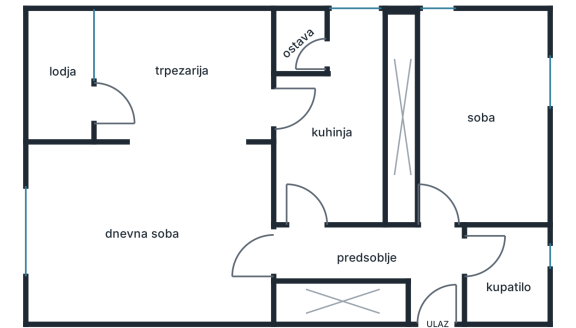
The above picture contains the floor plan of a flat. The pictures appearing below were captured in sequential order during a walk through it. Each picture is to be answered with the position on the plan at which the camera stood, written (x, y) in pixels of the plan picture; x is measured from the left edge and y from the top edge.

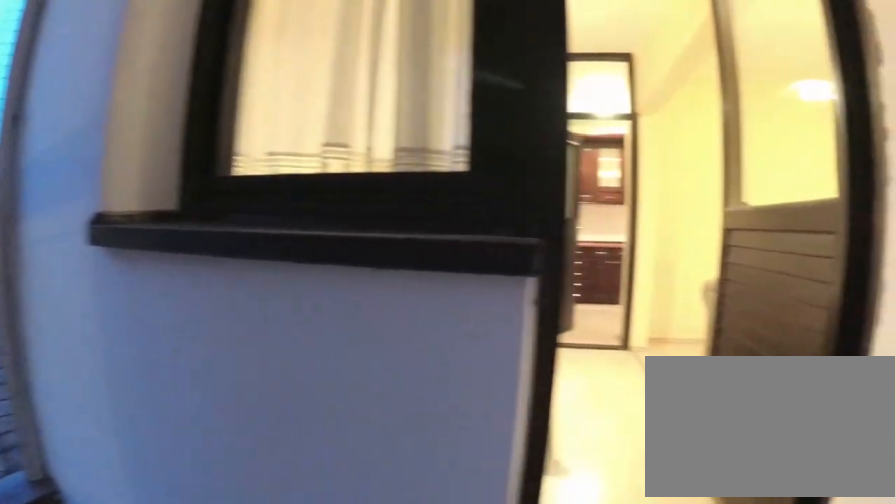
(51, 111)
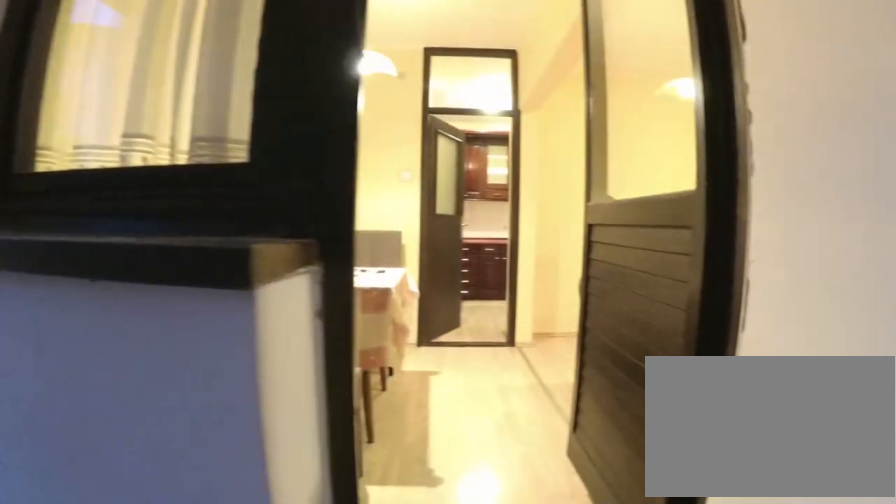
(48, 108)
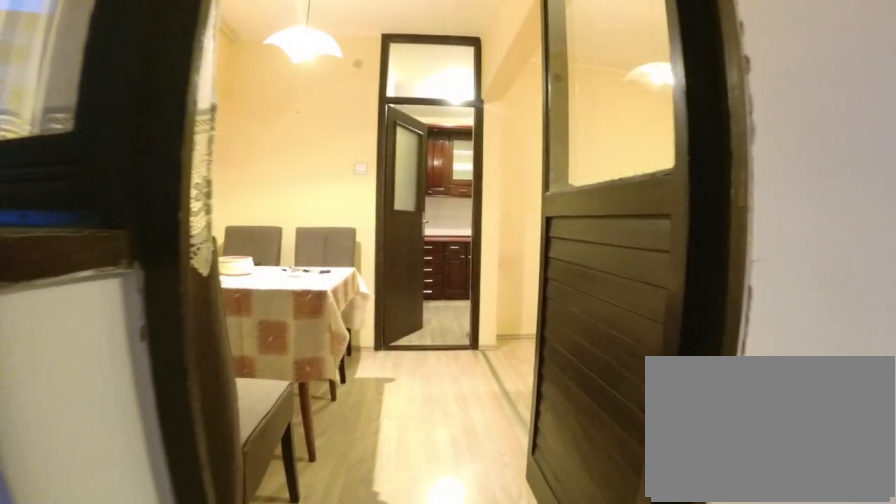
(62, 106)
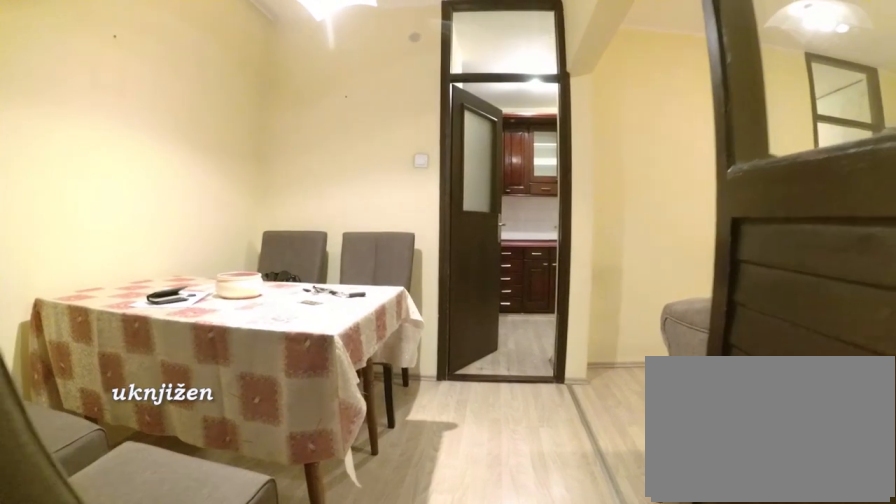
(99, 105)
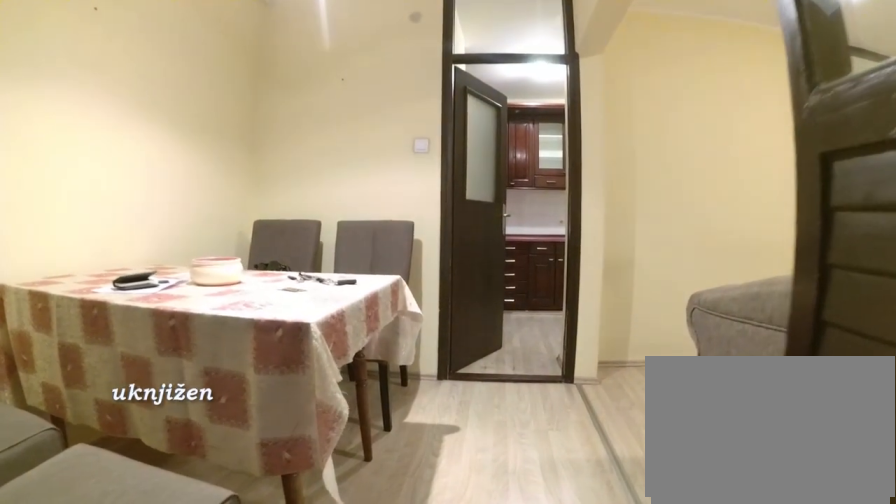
(114, 106)
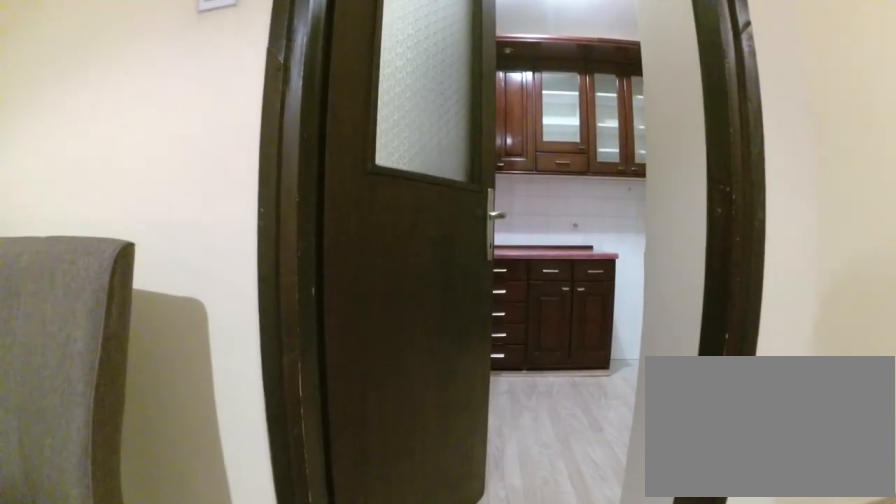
(226, 105)
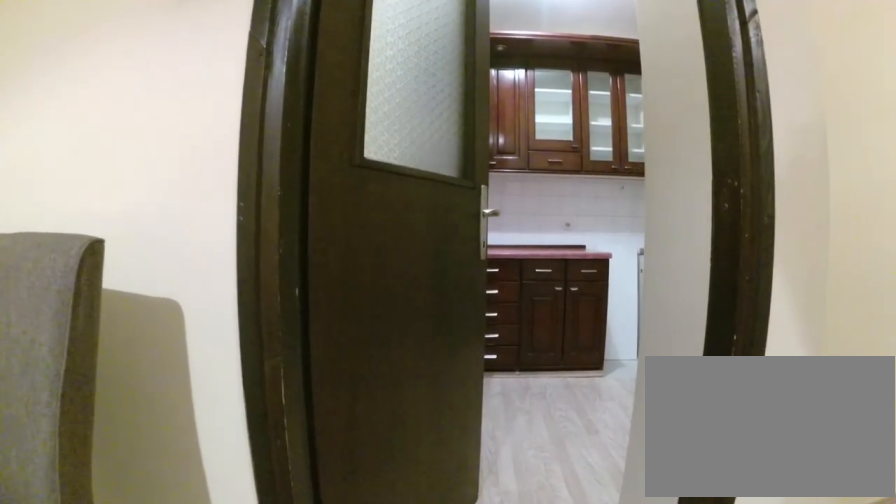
(233, 105)
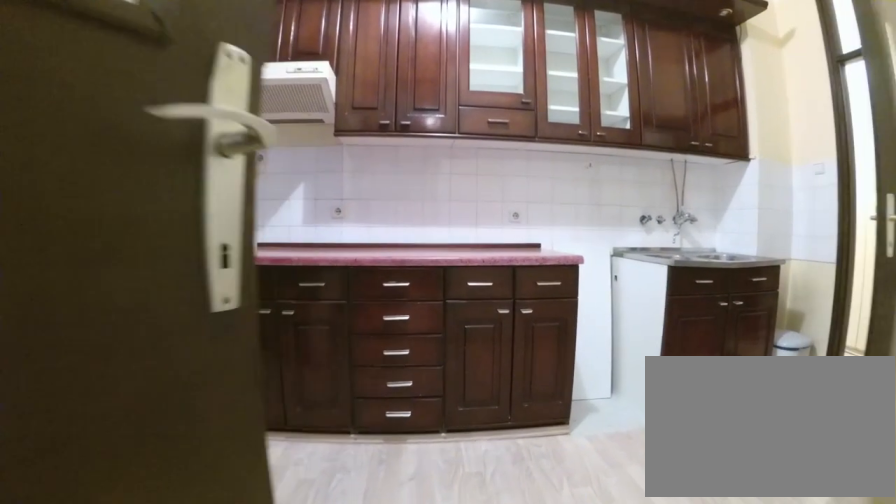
(263, 104)
